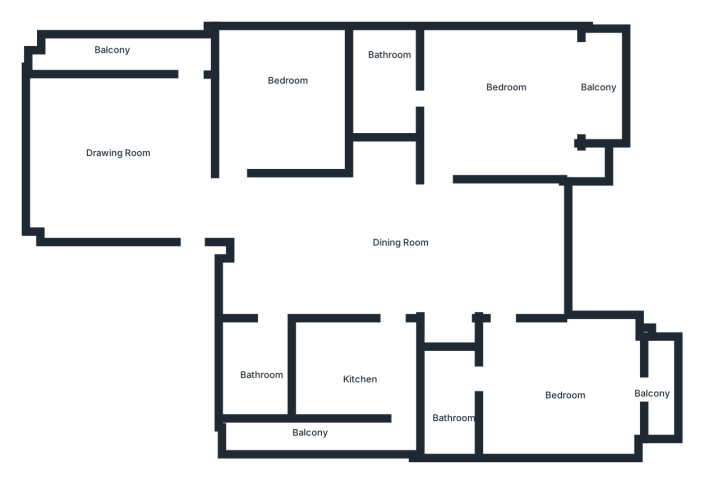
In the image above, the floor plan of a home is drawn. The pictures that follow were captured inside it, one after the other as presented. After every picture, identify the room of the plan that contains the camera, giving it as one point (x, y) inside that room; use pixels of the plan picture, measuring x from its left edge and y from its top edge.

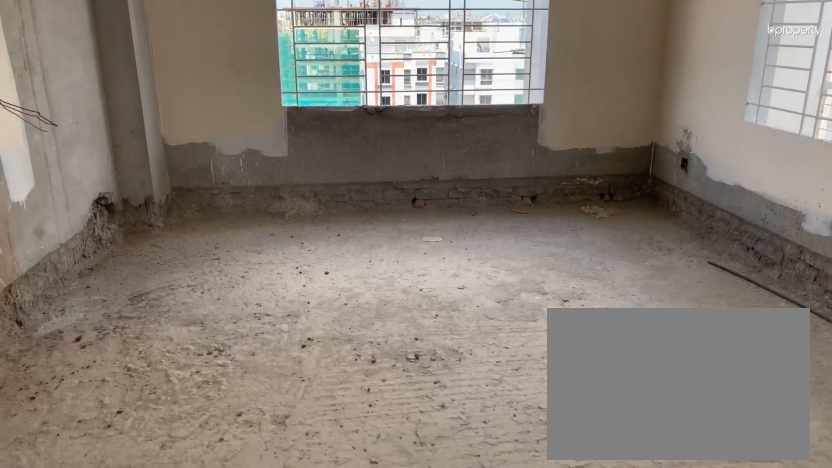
(146, 147)
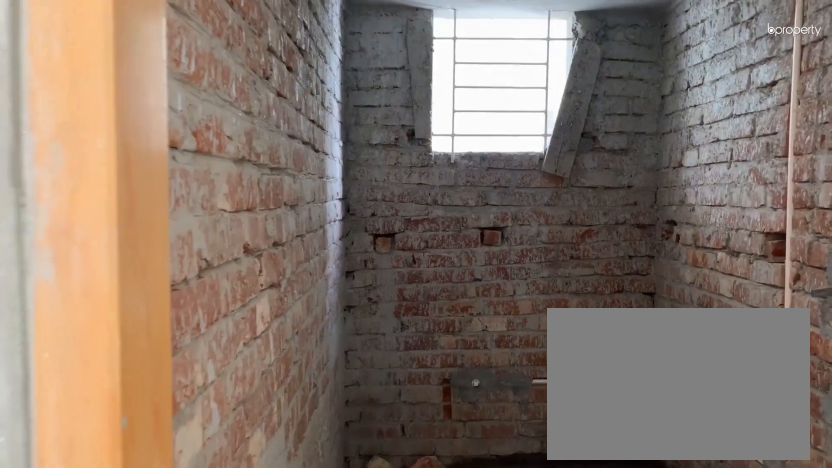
(259, 370)
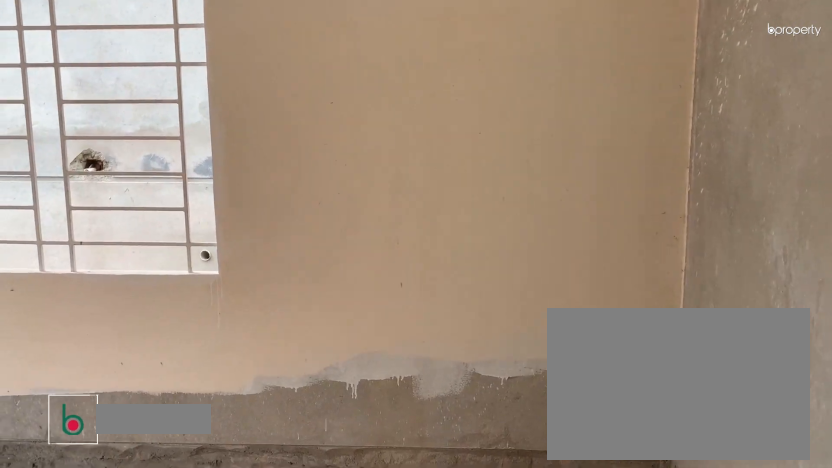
(563, 396)
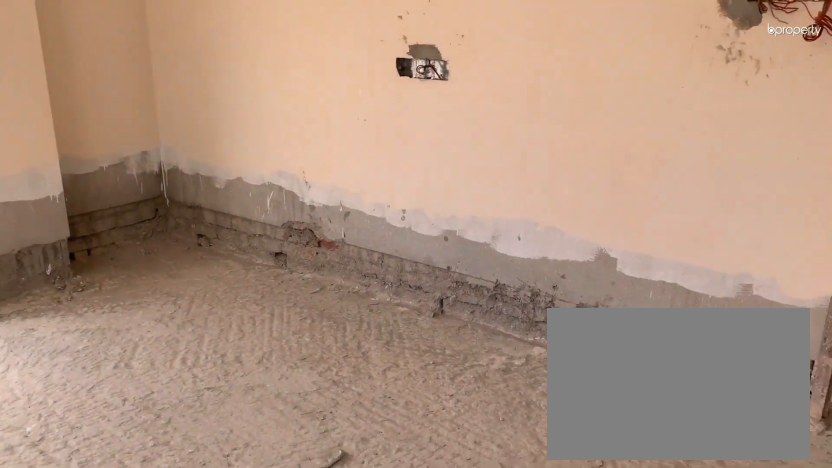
(514, 100)
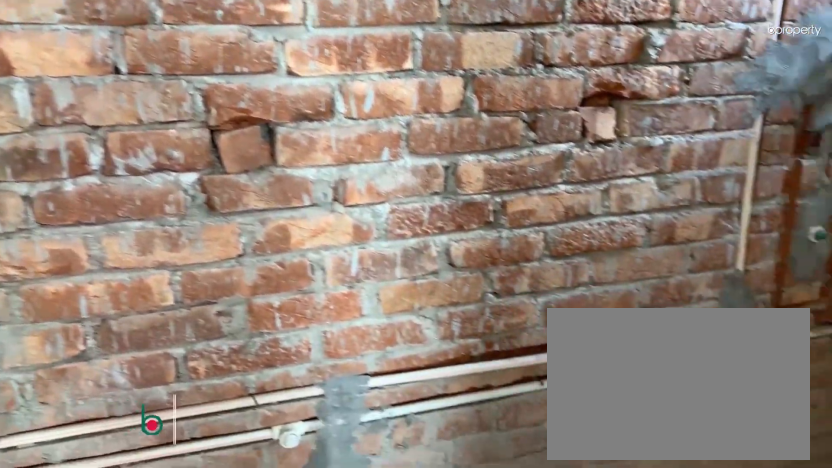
(376, 93)
